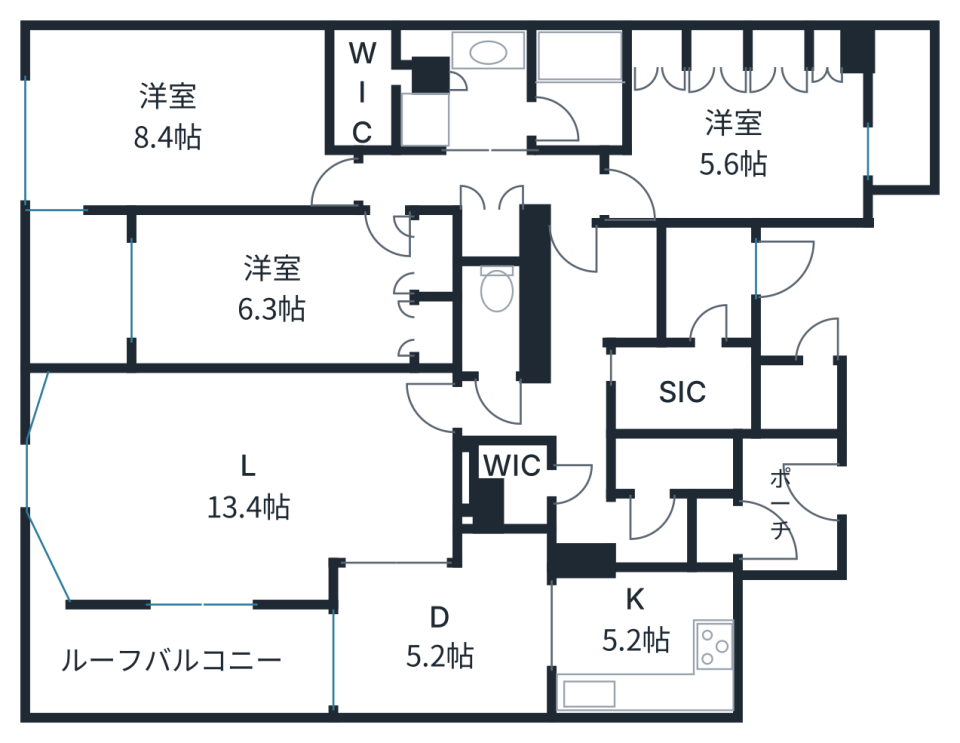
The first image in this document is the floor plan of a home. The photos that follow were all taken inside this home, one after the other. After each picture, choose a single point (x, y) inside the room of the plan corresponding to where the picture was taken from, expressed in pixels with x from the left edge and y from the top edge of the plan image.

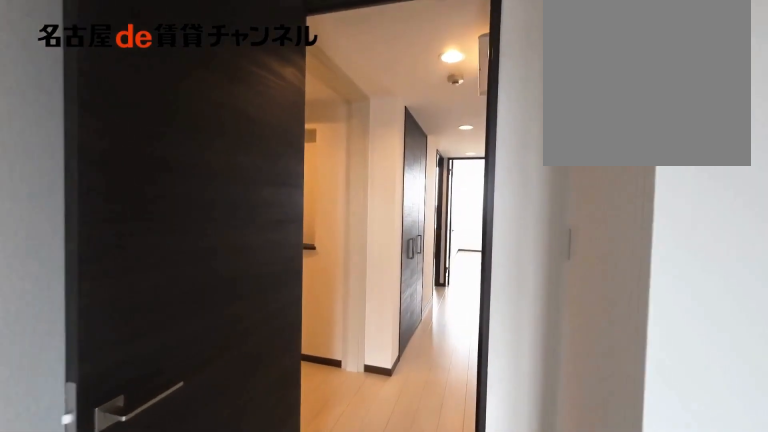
(741, 144)
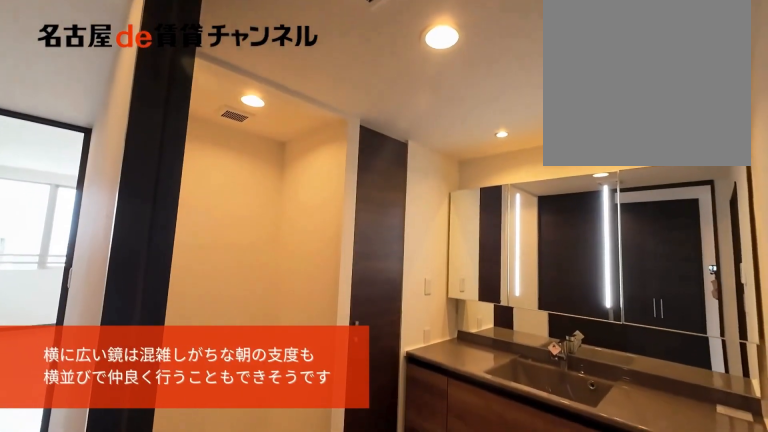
(473, 96)
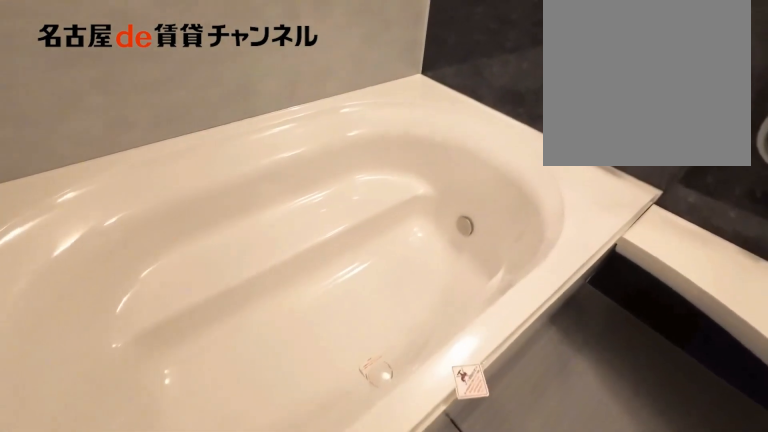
(579, 89)
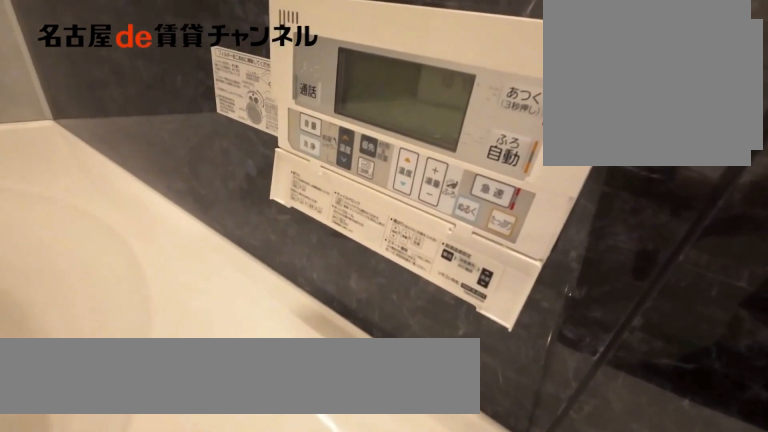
(579, 89)
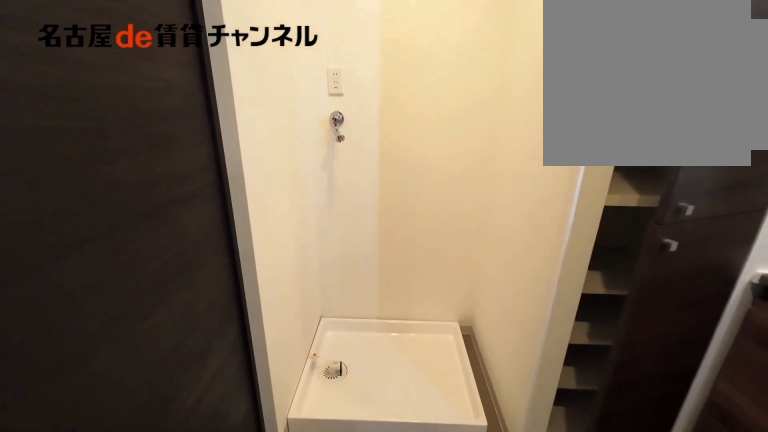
(474, 96)
